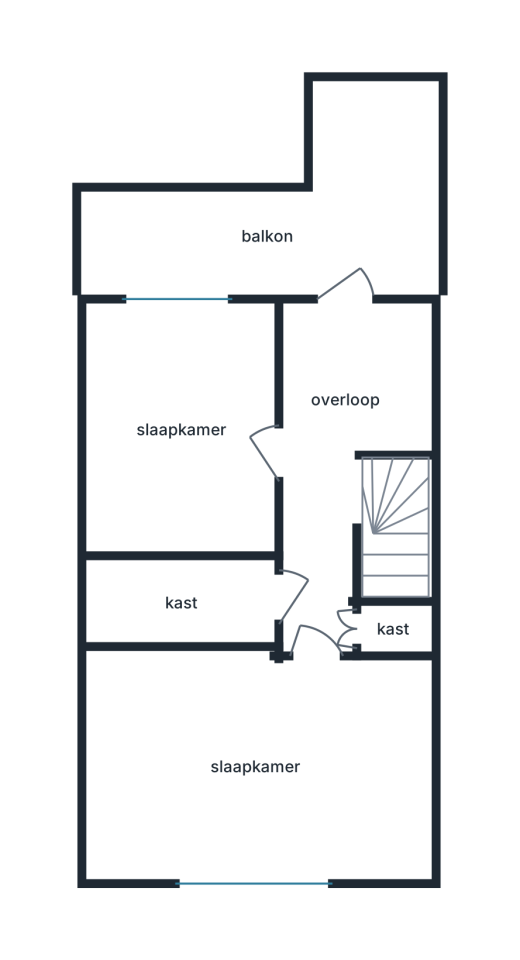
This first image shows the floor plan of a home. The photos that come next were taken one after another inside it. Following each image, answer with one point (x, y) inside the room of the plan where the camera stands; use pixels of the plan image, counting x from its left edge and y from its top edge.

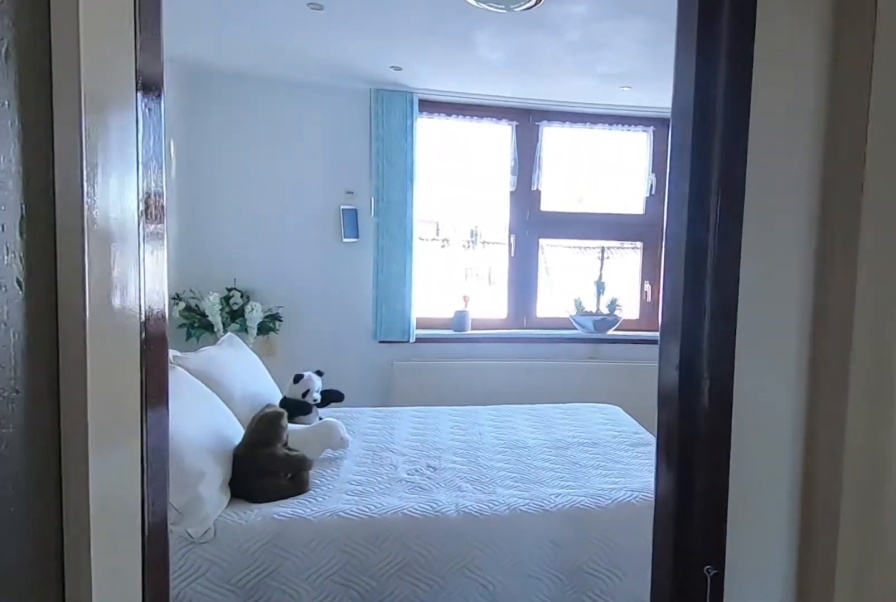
(319, 610)
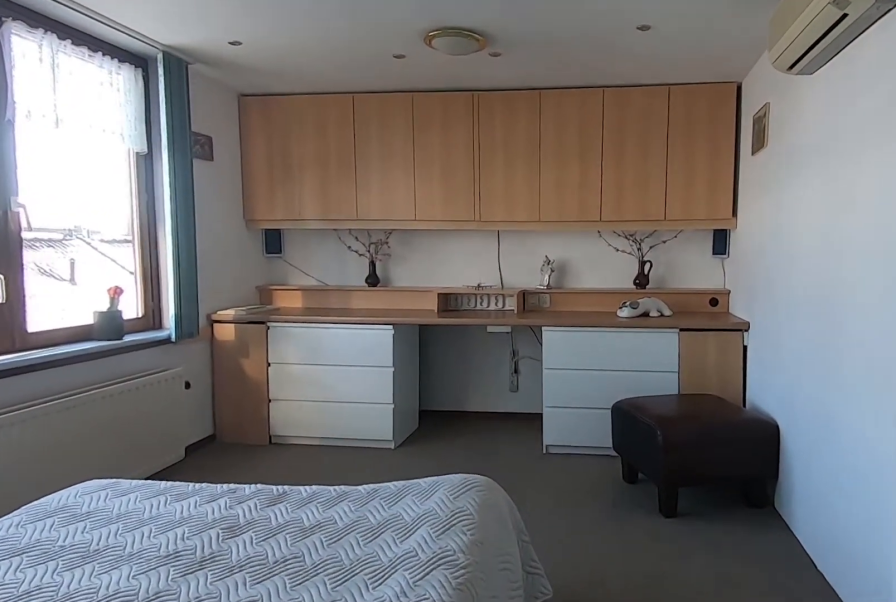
(249, 770)
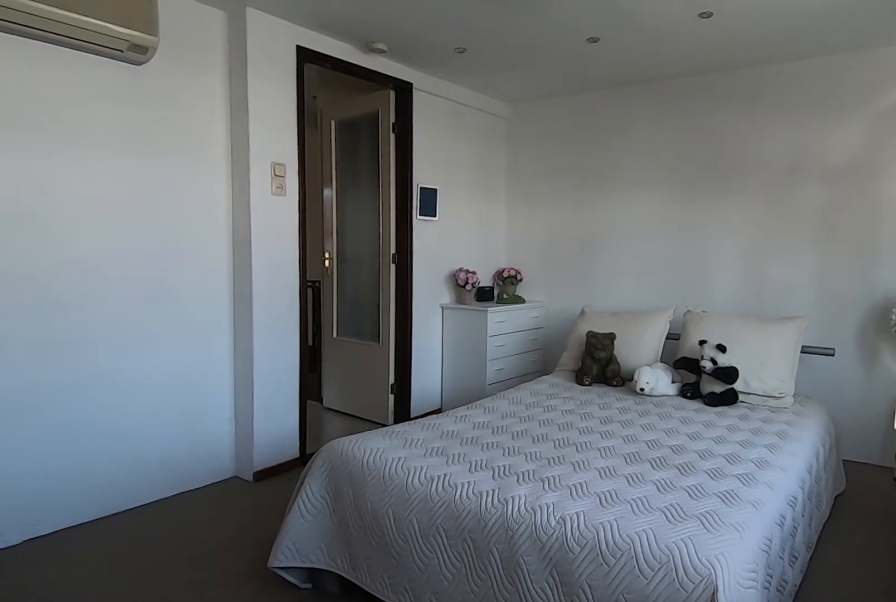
(249, 770)
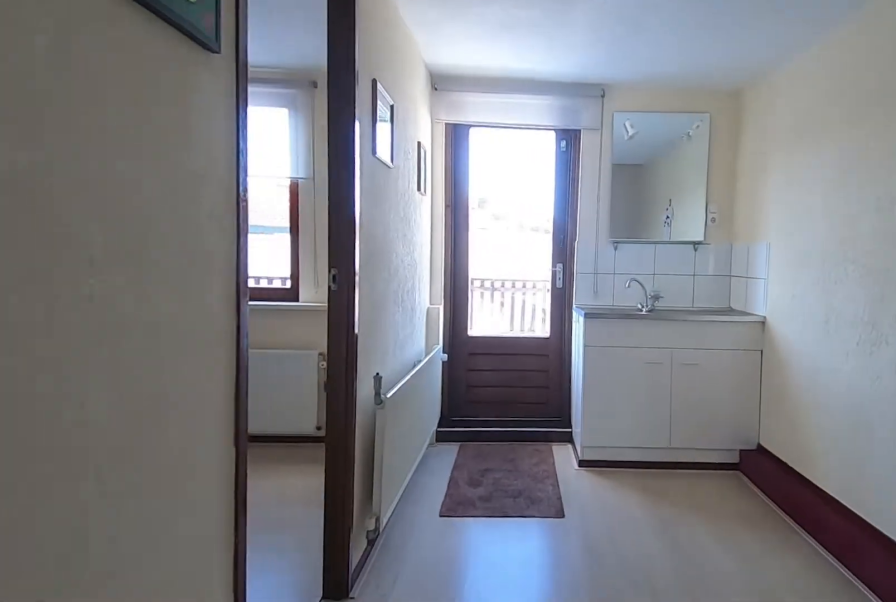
(319, 610)
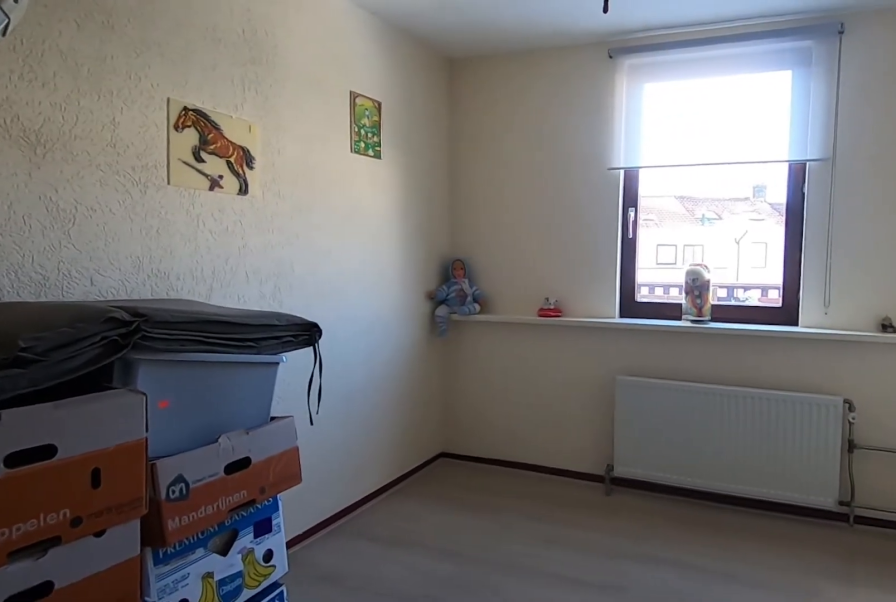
(144, 423)
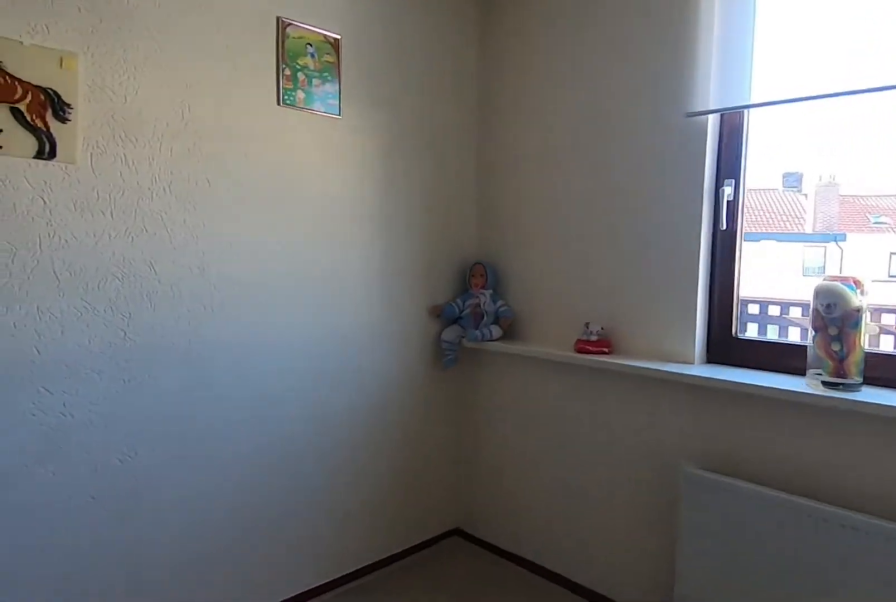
(144, 423)
